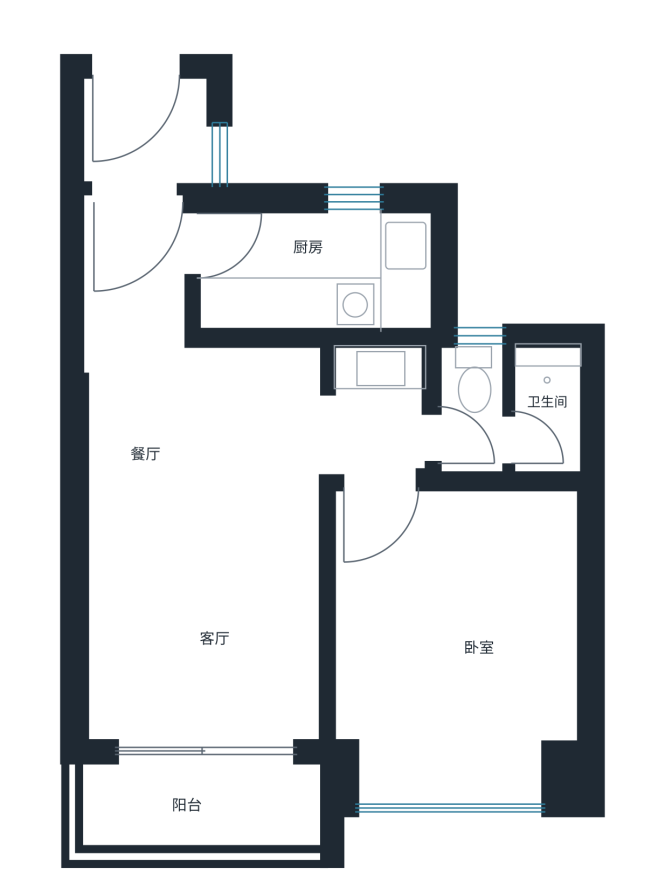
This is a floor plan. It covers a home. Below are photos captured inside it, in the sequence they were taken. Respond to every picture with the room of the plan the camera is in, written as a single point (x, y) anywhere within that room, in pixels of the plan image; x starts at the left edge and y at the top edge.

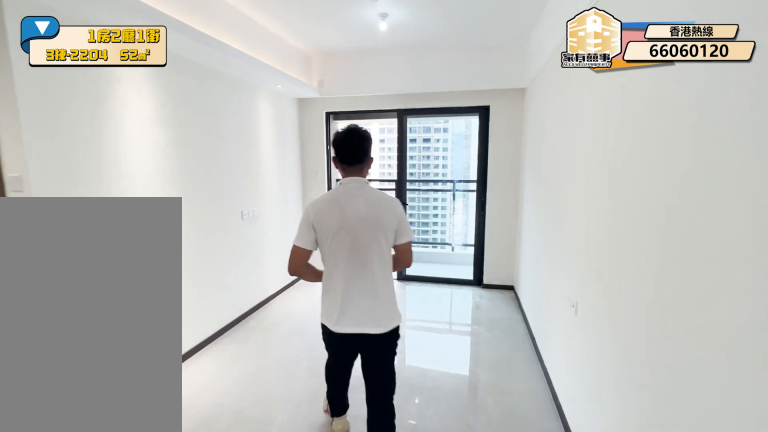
(144, 570)
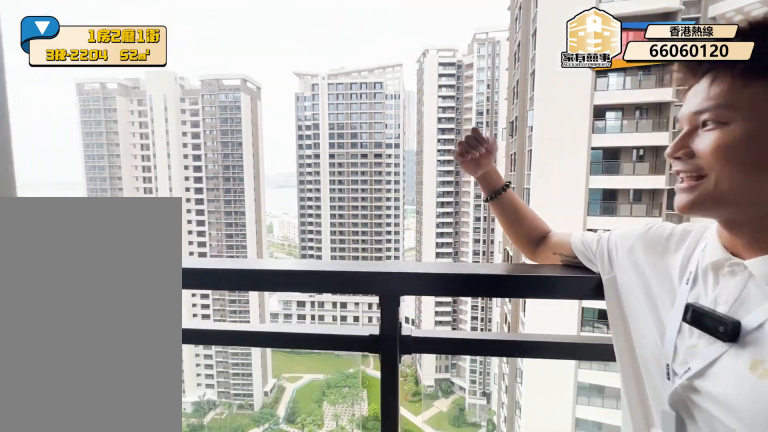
(170, 815)
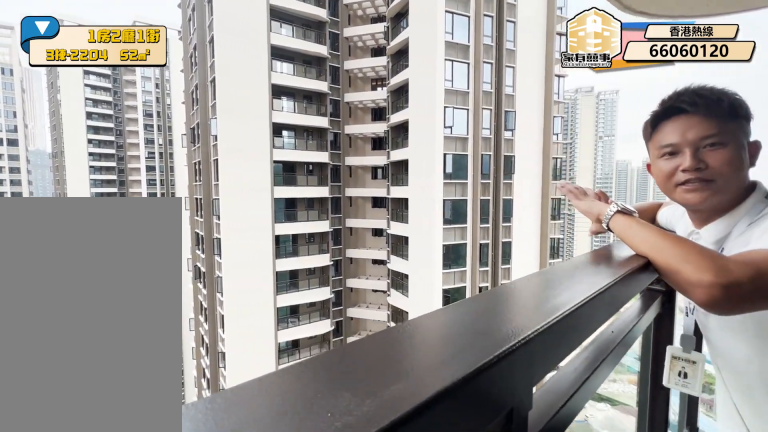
(170, 815)
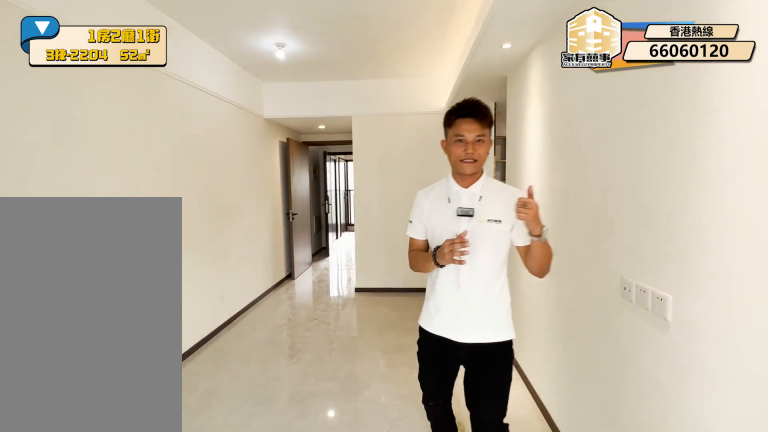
(170, 625)
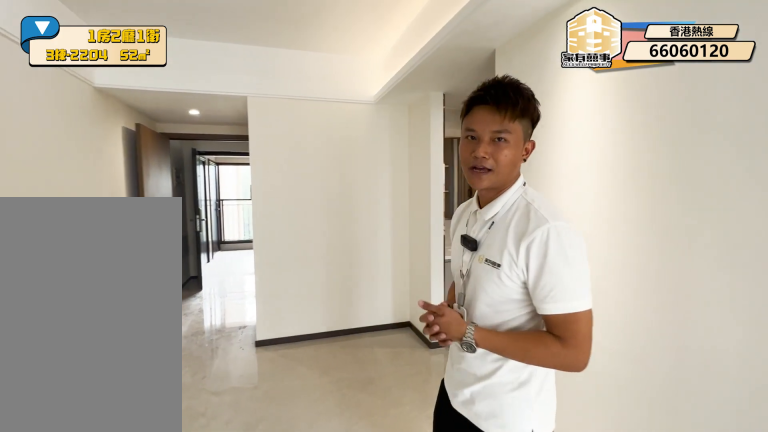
(170, 599)
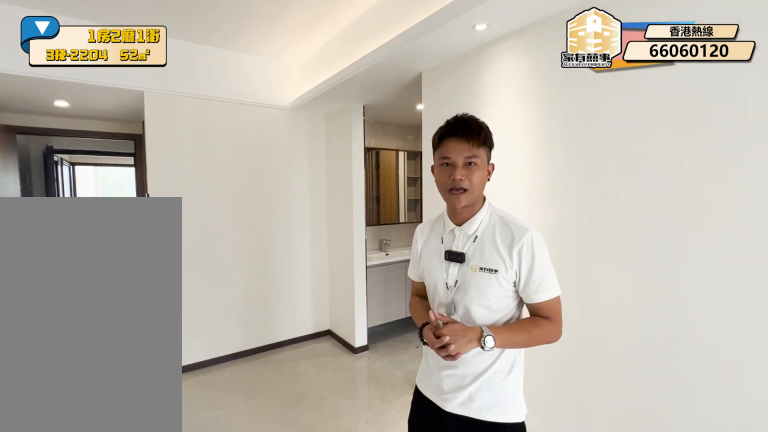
(170, 599)
